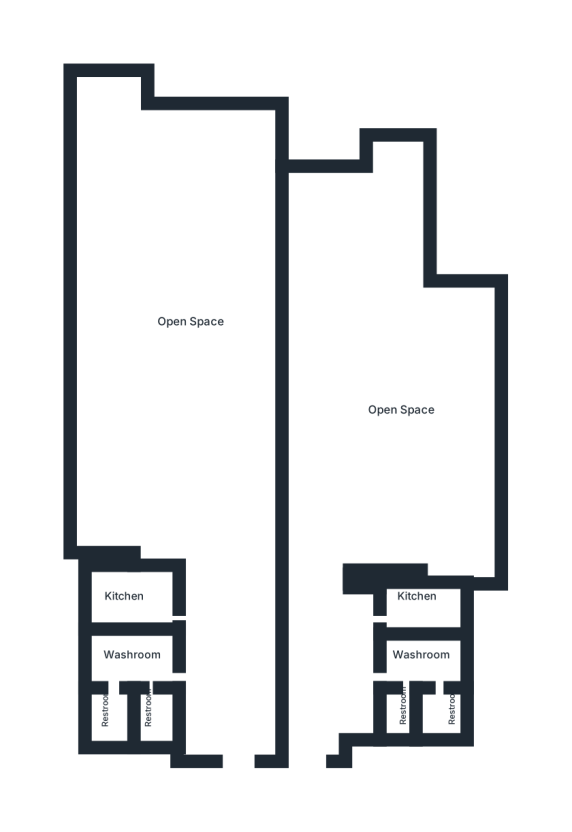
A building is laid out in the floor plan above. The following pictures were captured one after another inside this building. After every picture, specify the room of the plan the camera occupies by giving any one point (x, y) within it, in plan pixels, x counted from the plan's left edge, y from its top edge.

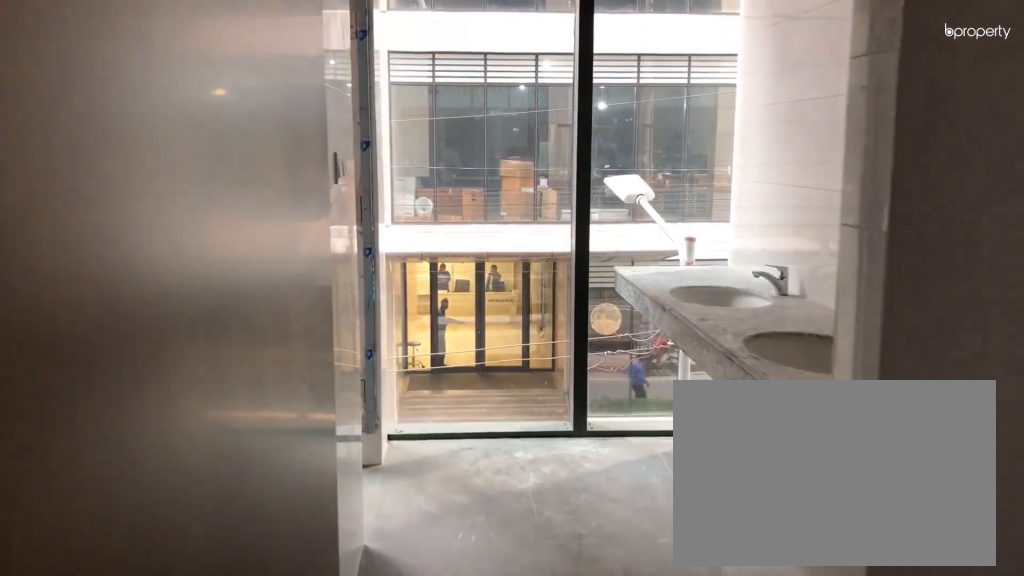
(143, 669)
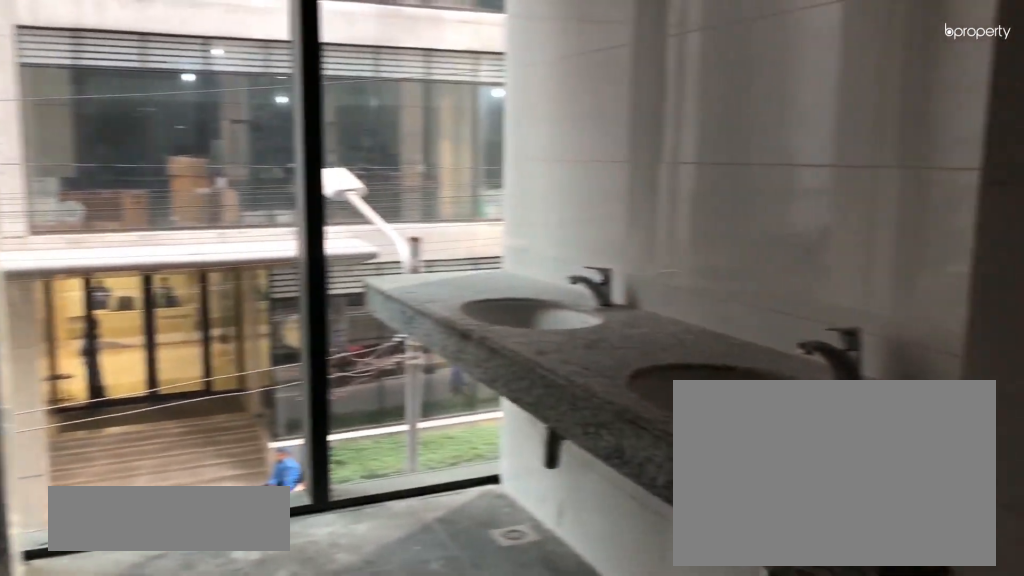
(143, 669)
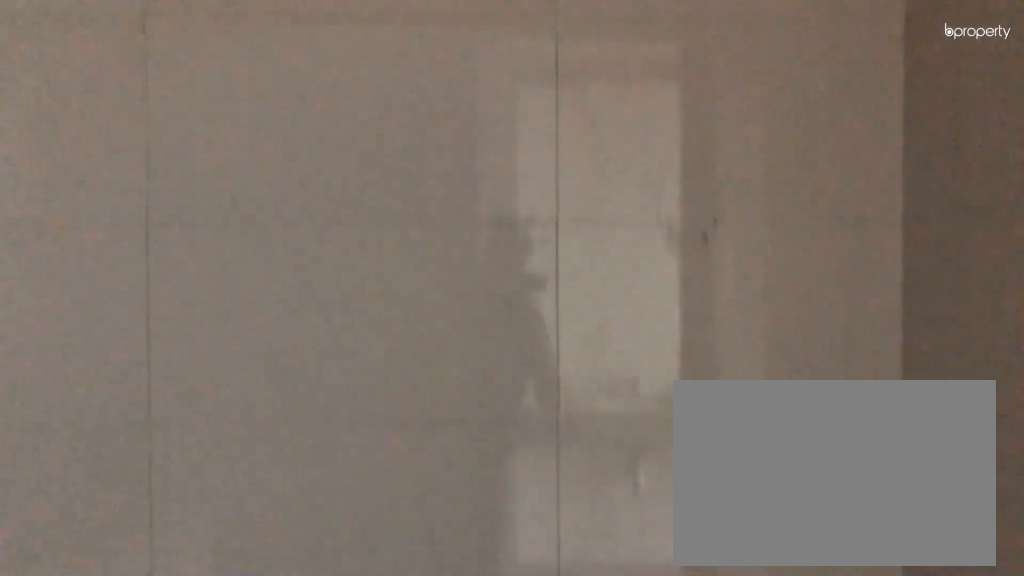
(153, 706)
